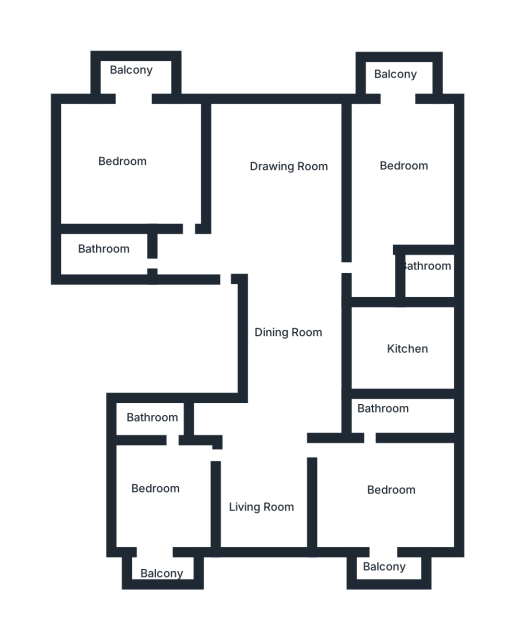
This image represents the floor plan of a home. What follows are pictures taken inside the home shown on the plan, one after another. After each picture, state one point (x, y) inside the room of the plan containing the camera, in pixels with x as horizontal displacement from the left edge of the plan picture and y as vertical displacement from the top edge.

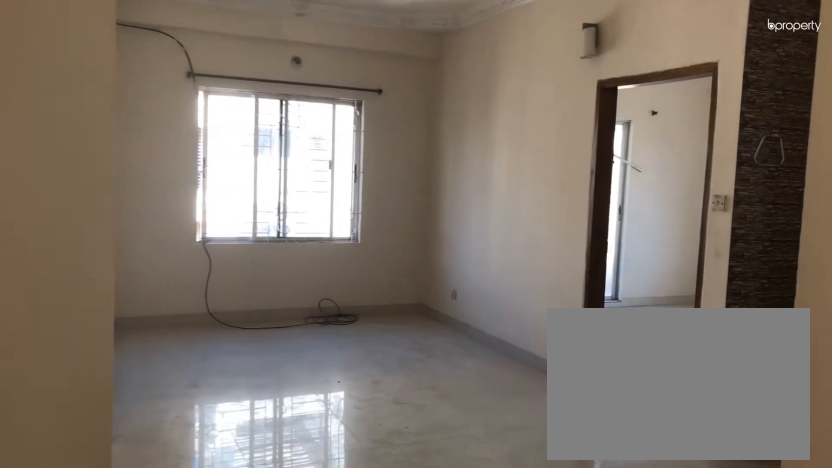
(274, 439)
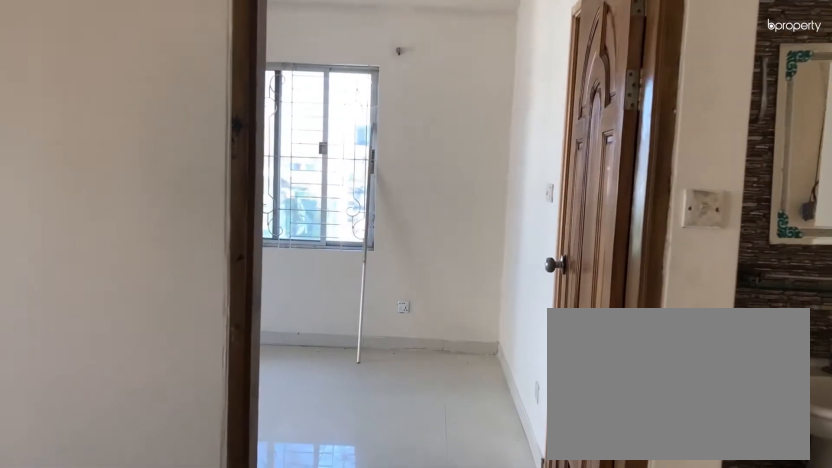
(274, 439)
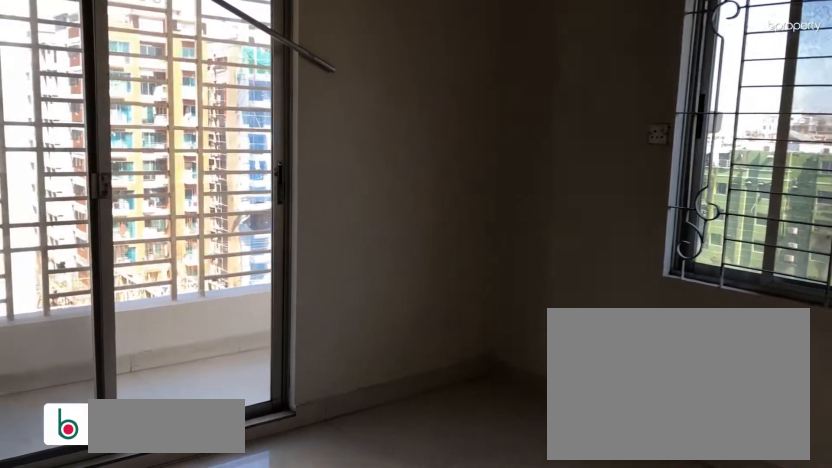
(167, 500)
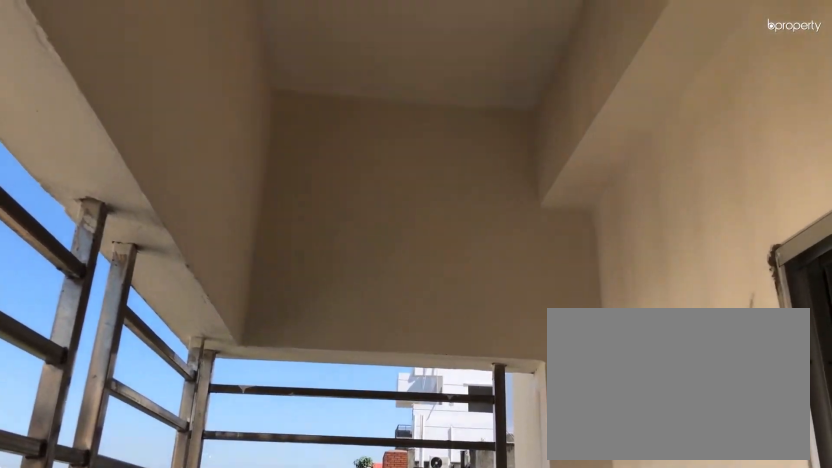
(164, 562)
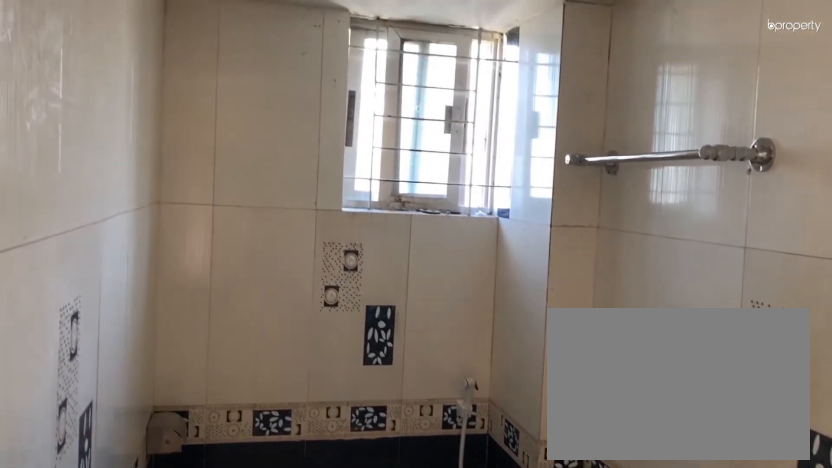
(153, 417)
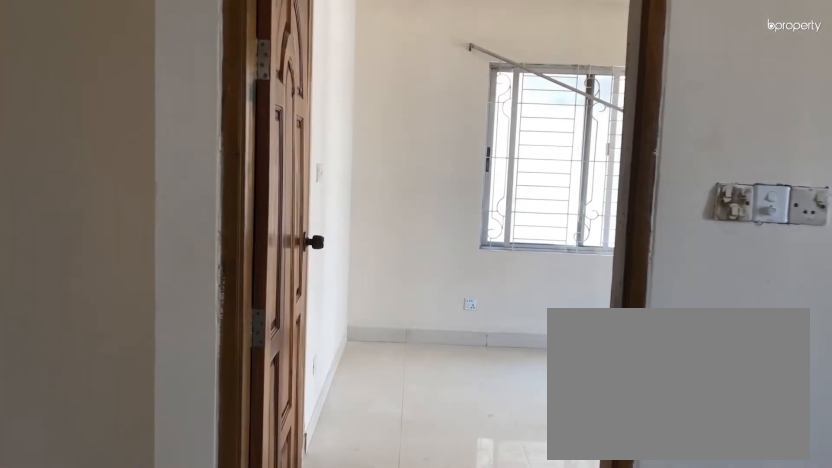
(308, 453)
